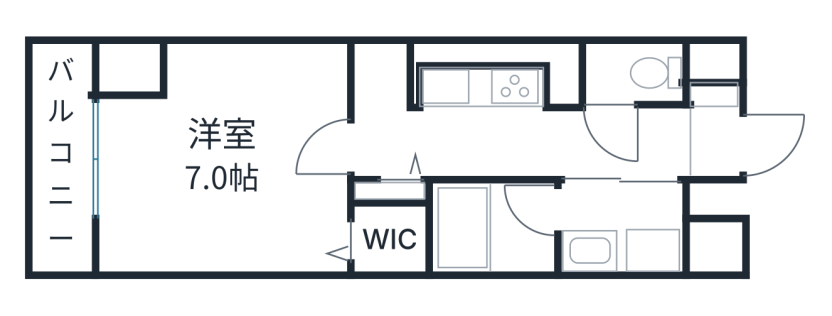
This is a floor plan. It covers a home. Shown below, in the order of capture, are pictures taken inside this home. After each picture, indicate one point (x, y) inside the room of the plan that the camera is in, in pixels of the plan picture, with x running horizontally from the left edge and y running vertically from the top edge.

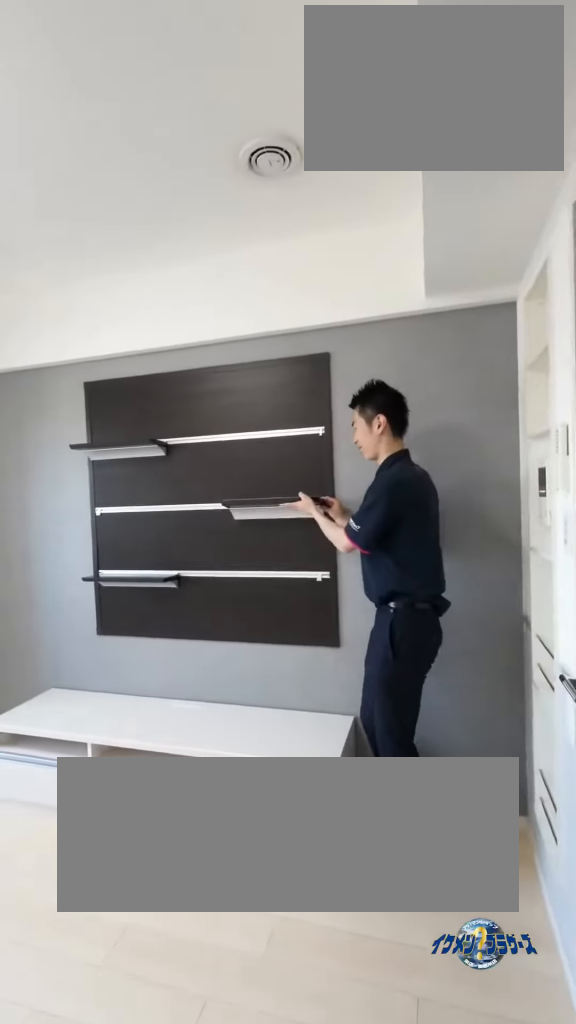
(254, 69)
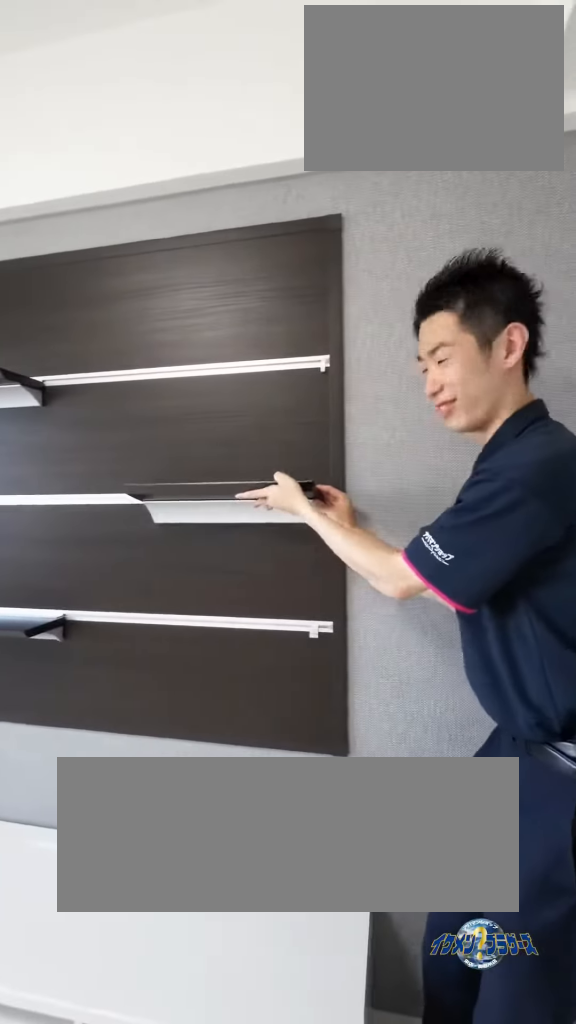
(254, 69)
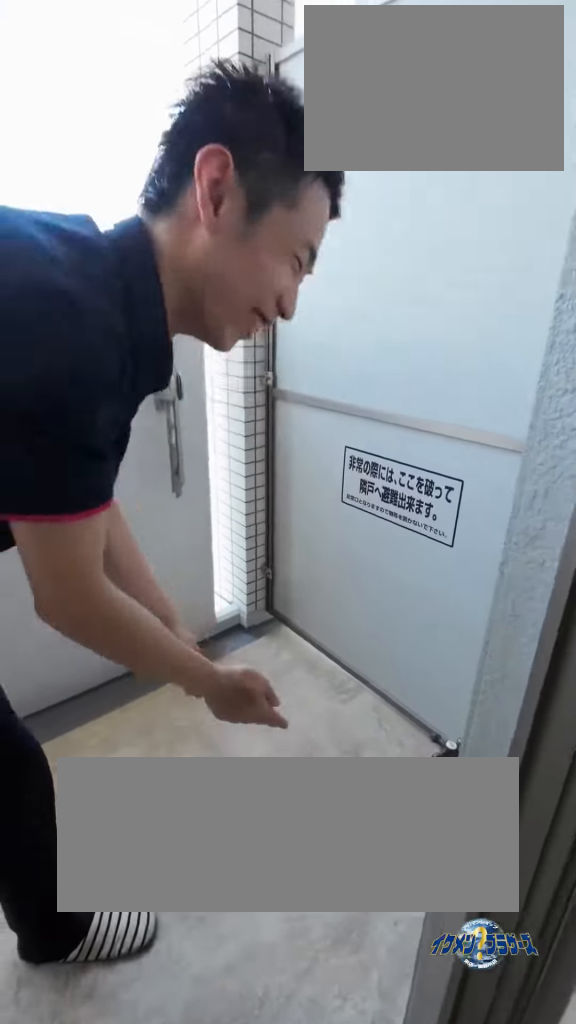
(62, 159)
